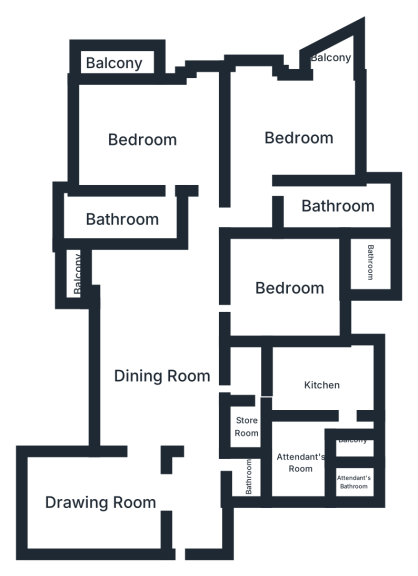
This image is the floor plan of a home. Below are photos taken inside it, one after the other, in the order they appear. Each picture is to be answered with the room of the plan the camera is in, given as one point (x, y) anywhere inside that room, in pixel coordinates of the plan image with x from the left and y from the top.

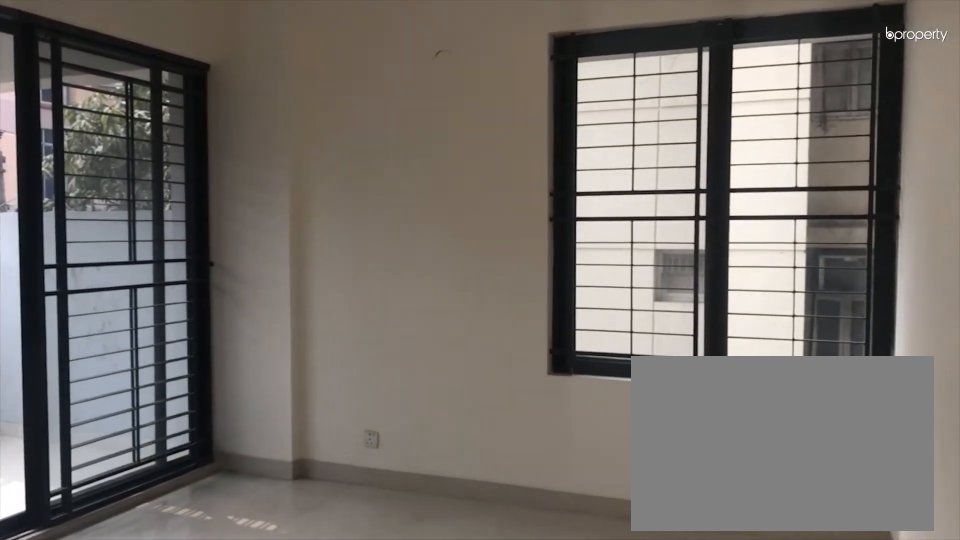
(299, 142)
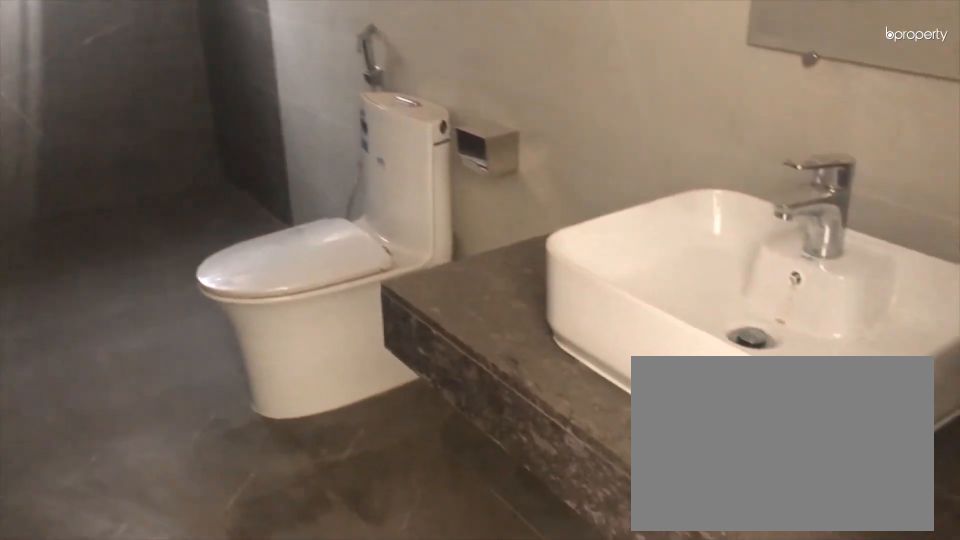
(335, 211)
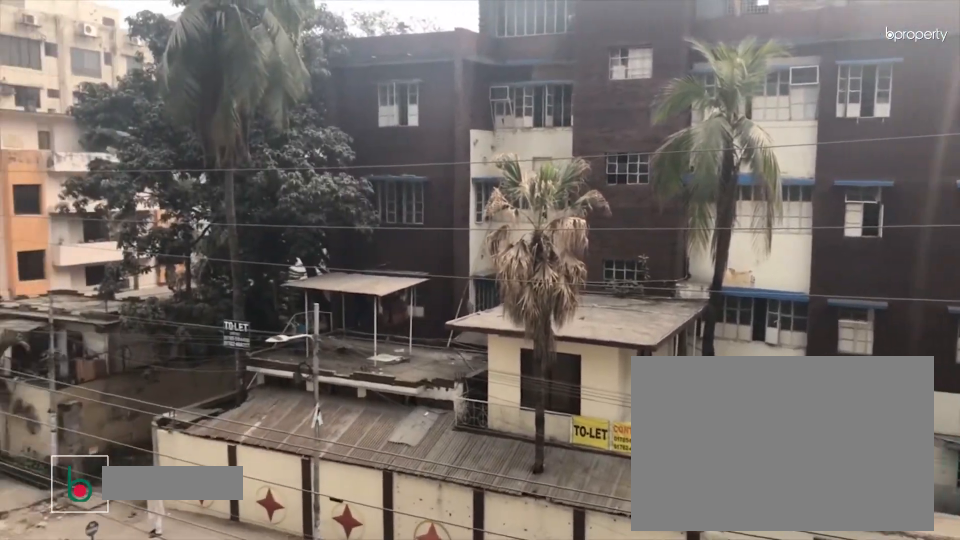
(333, 57)
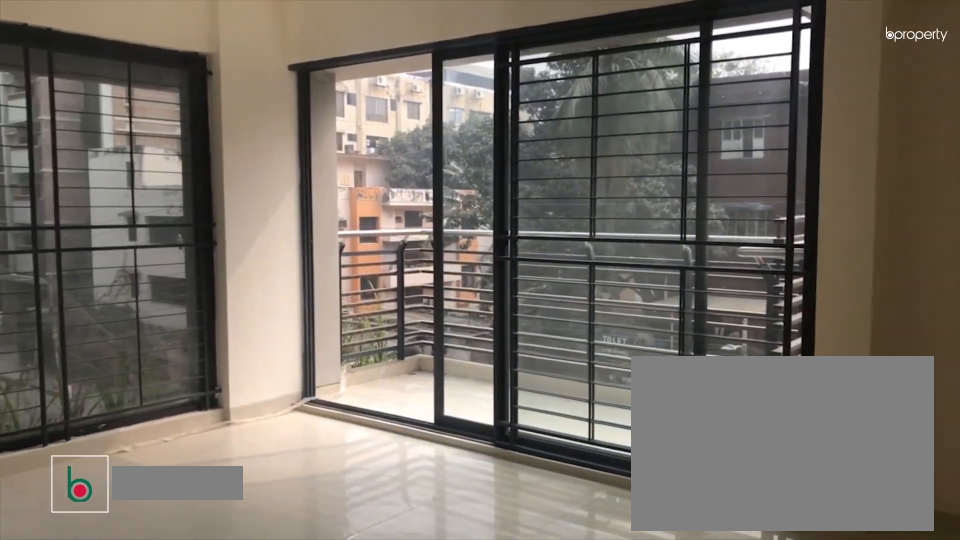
(142, 141)
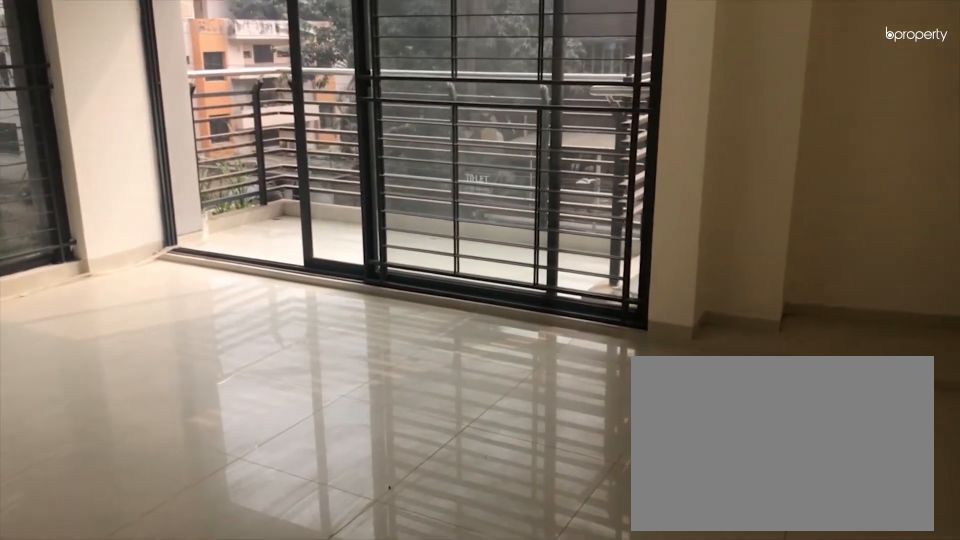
(142, 141)
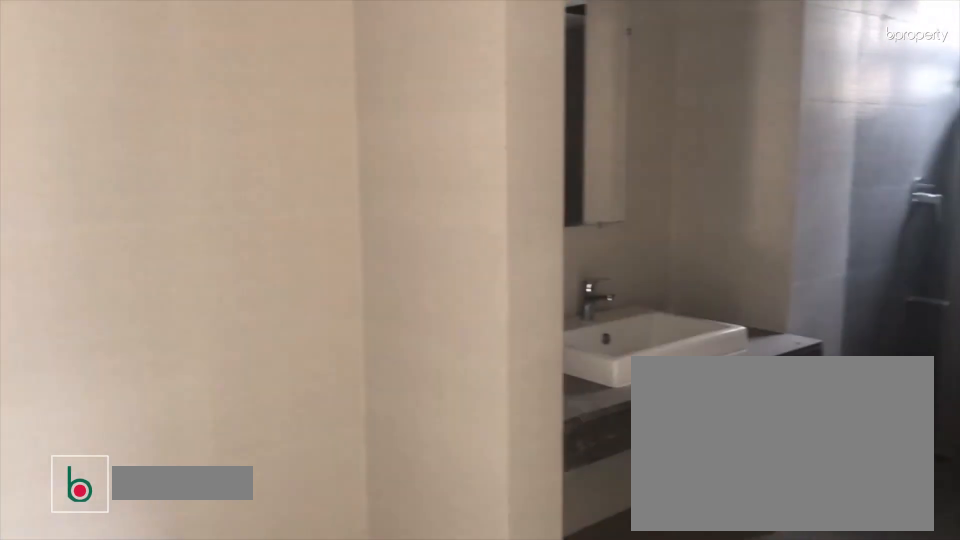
(119, 217)
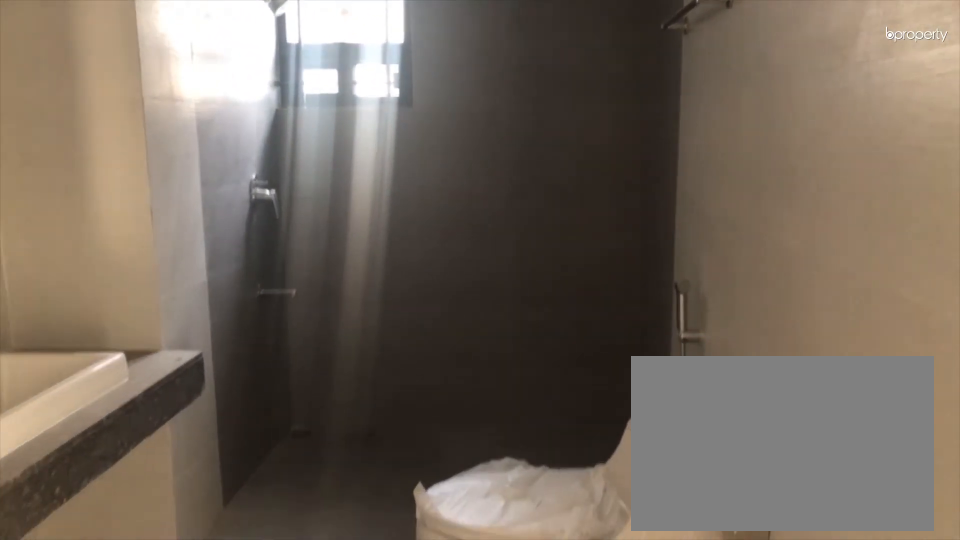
(119, 217)
